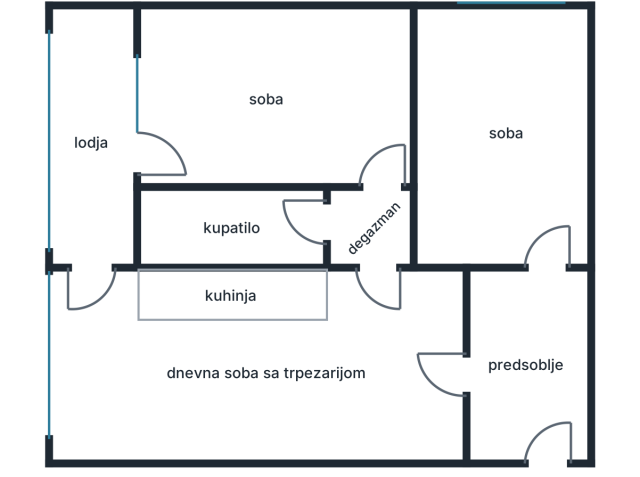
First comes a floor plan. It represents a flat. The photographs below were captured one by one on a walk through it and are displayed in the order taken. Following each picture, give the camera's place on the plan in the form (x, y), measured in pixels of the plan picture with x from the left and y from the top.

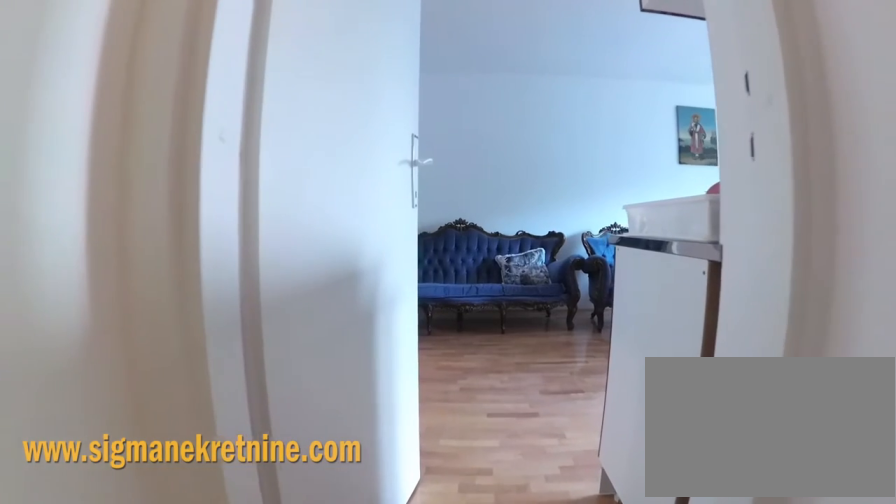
(380, 211)
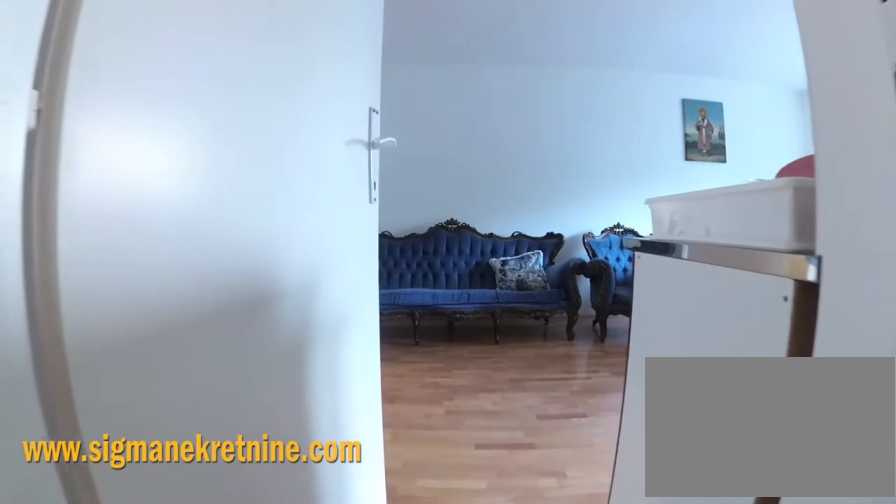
(379, 222)
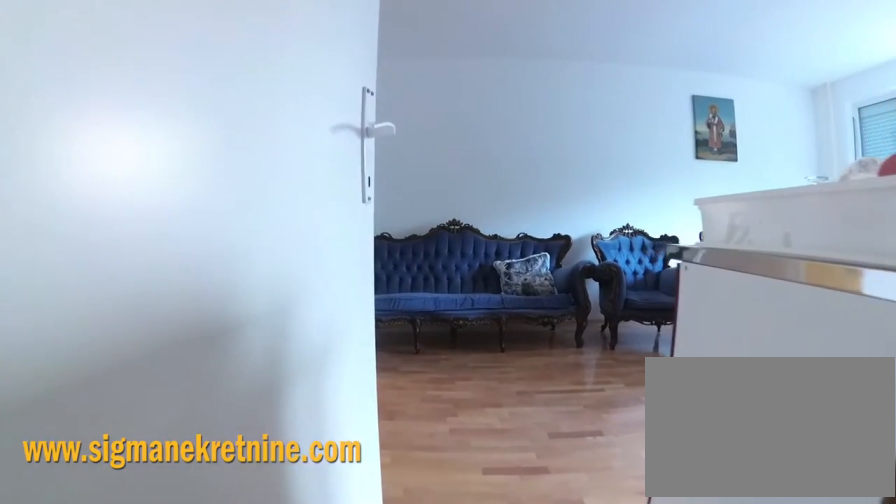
(379, 229)
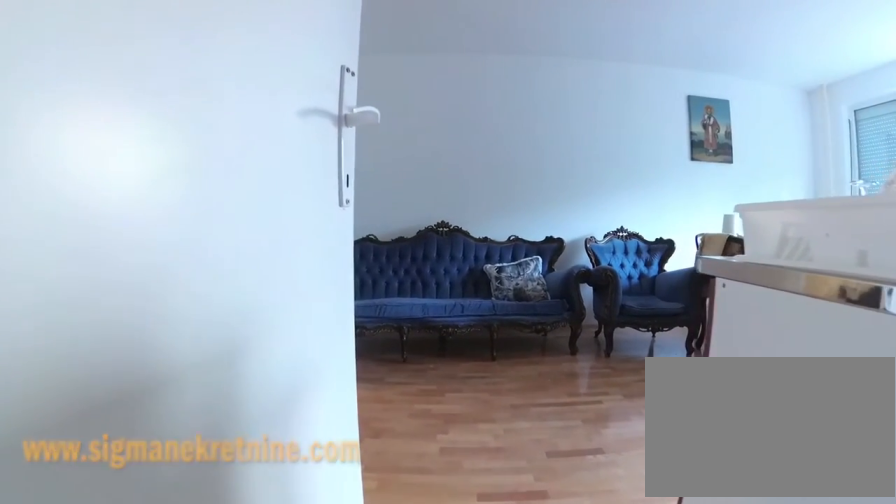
(379, 234)
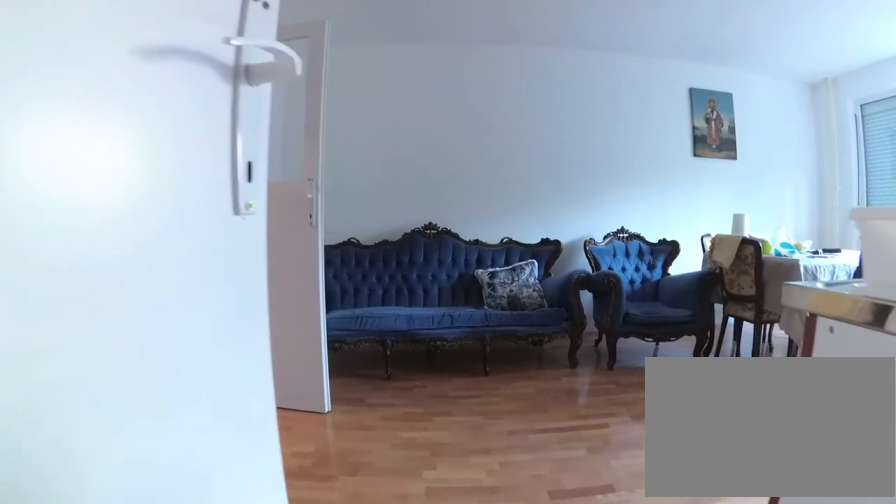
(378, 247)
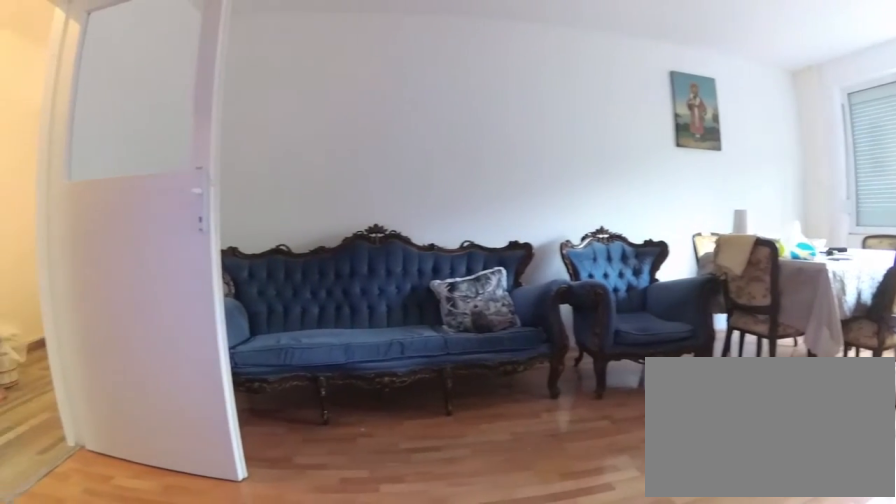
(382, 283)
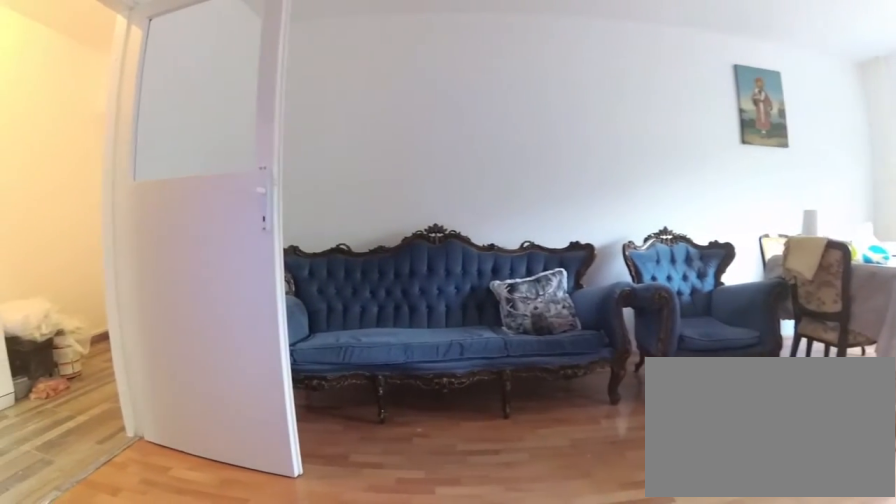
(380, 283)
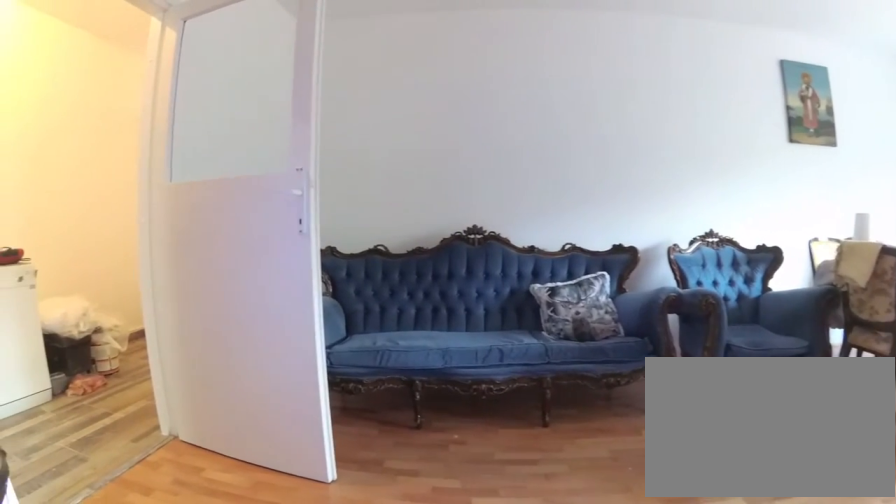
(377, 282)
